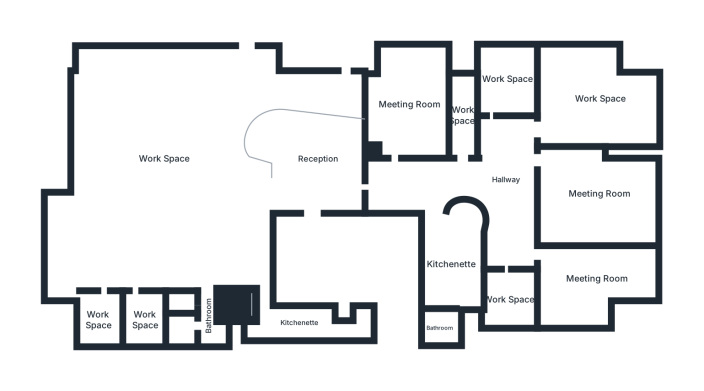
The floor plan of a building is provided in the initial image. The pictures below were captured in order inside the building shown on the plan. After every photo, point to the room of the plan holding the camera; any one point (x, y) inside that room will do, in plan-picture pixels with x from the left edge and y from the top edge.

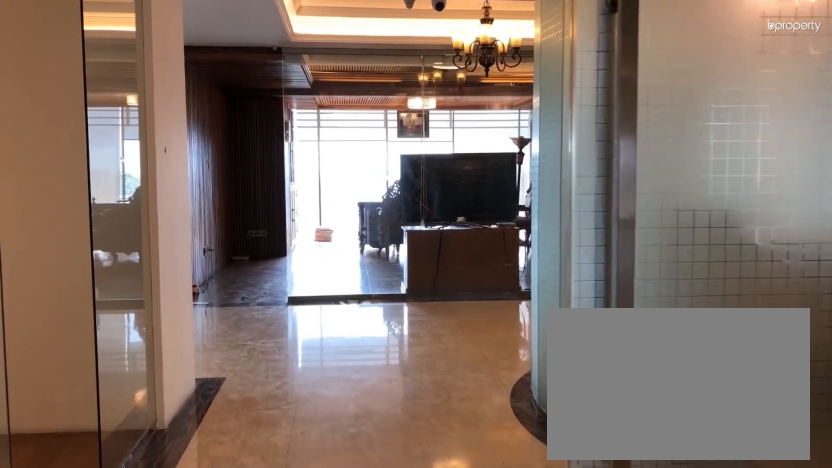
(395, 183)
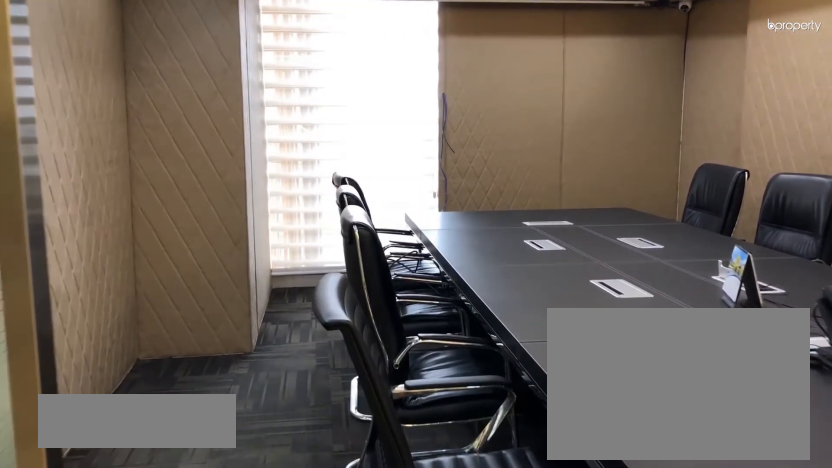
(411, 104)
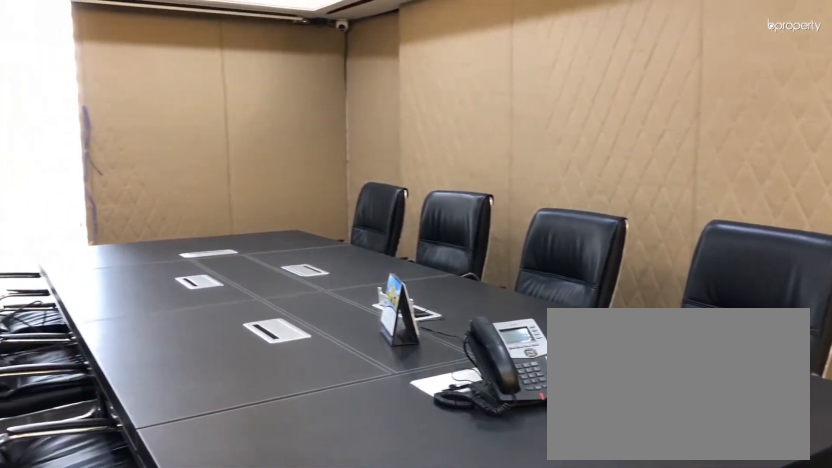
(411, 104)
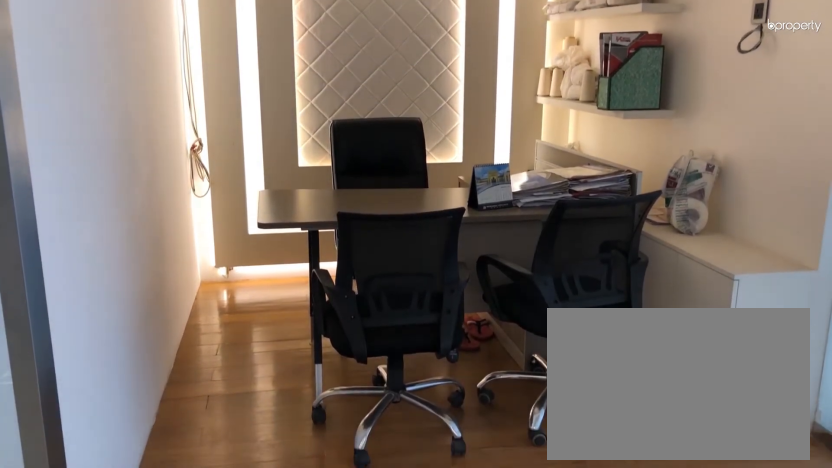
(463, 116)
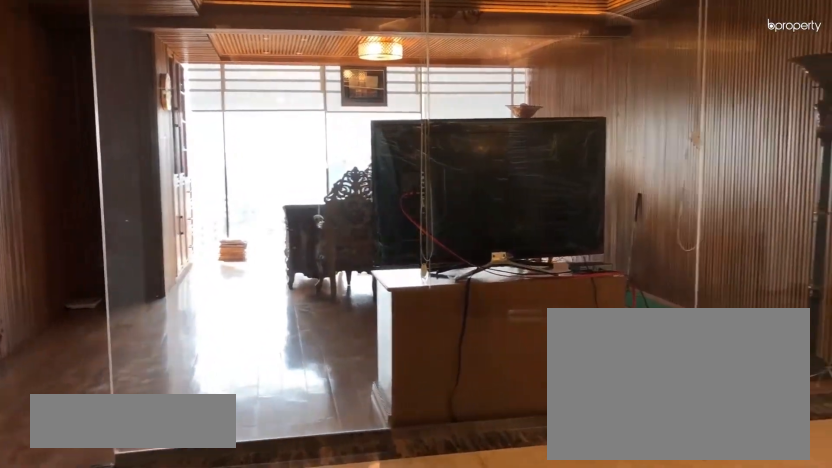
(505, 179)
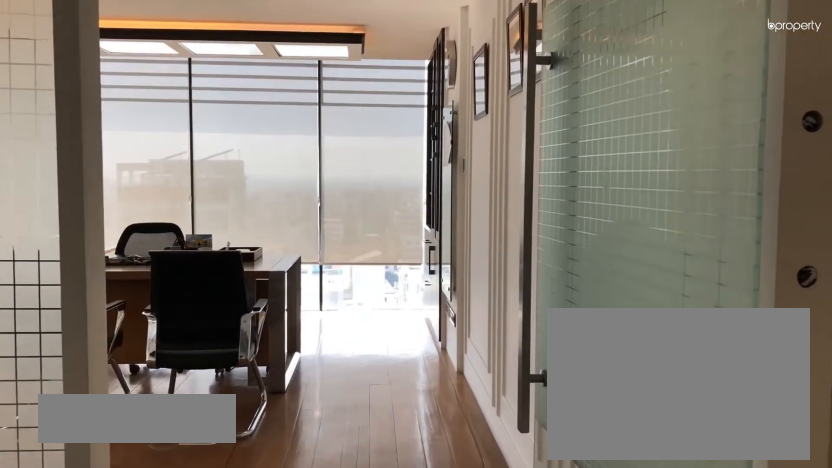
(500, 130)
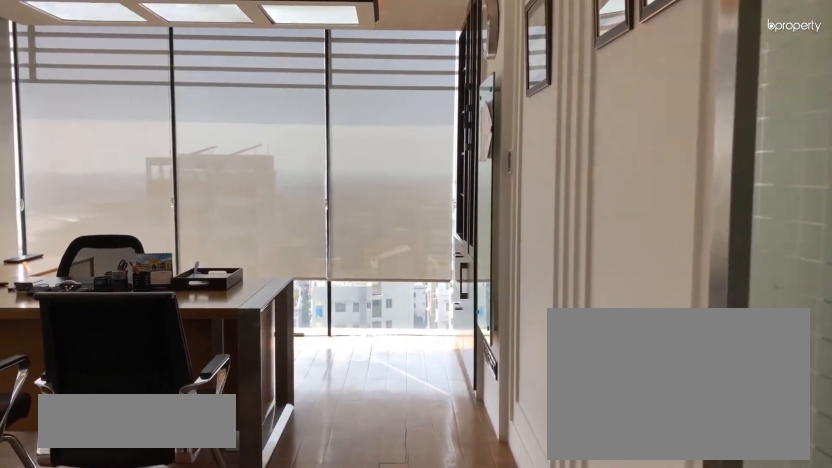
(601, 99)
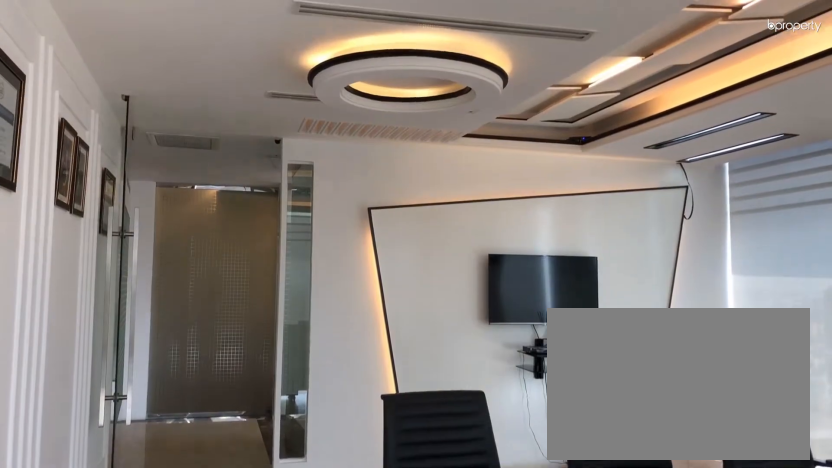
(601, 98)
